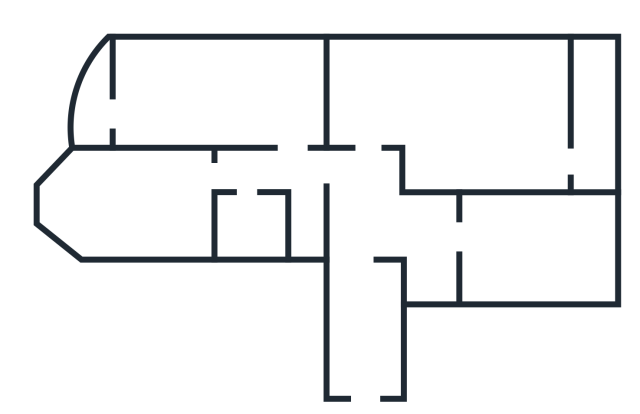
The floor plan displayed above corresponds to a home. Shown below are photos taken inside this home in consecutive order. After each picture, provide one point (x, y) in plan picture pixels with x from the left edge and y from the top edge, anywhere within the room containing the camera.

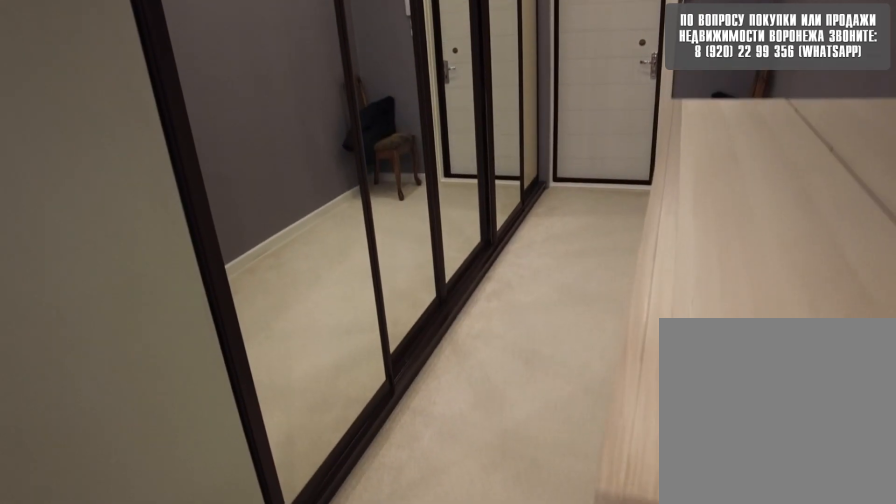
(369, 233)
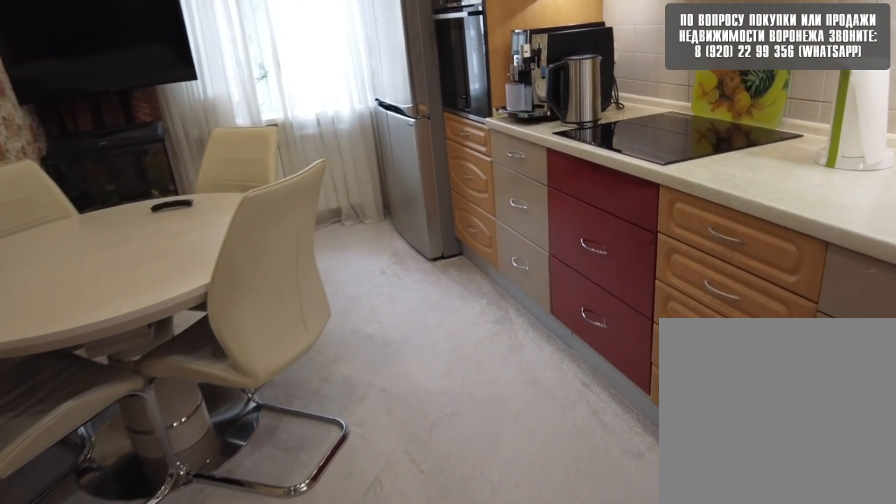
(512, 249)
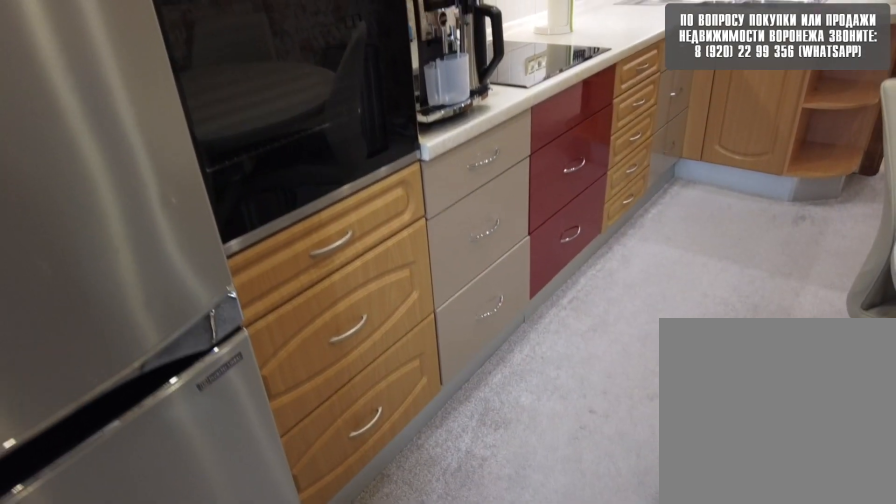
(512, 249)
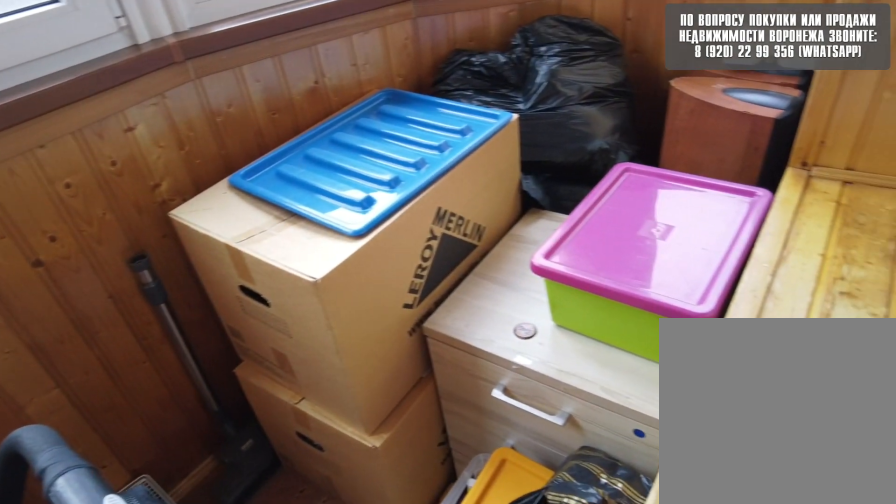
(99, 106)
